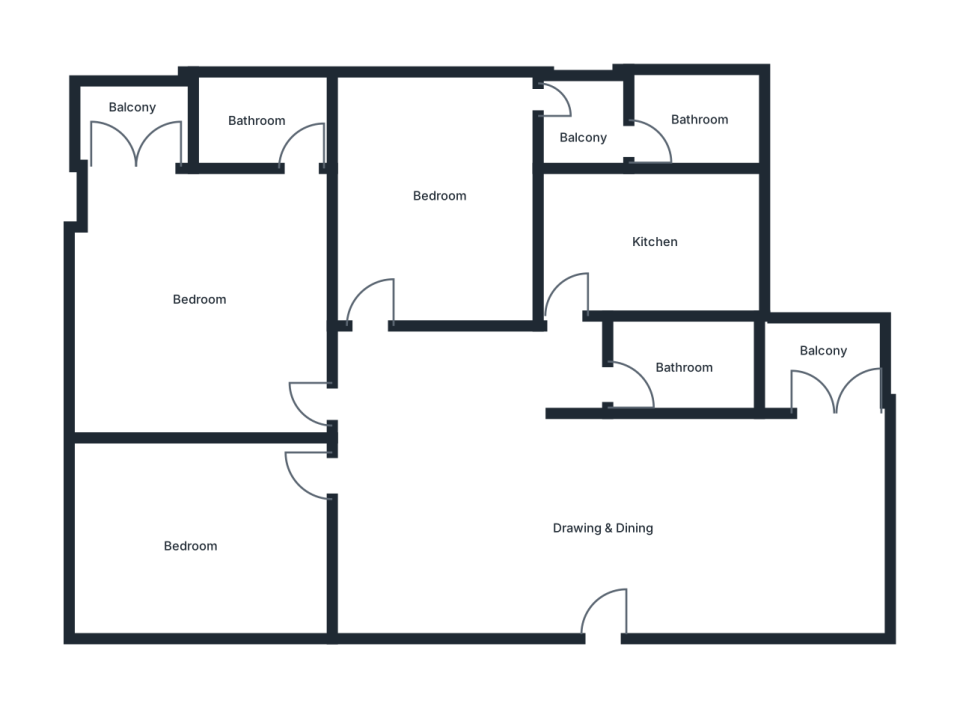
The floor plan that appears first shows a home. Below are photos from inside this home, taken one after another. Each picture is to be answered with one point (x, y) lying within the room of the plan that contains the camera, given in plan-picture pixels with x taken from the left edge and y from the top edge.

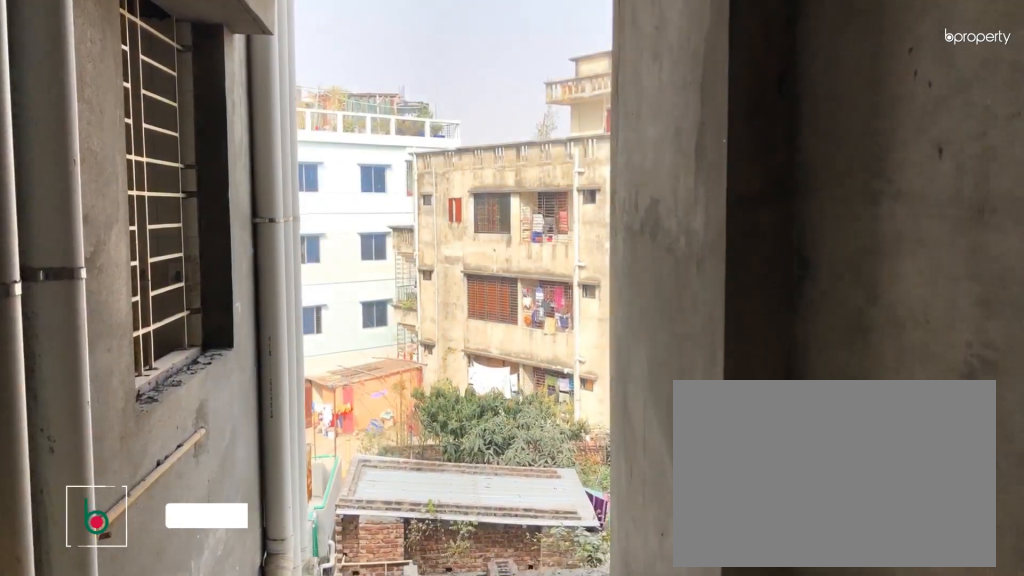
(818, 362)
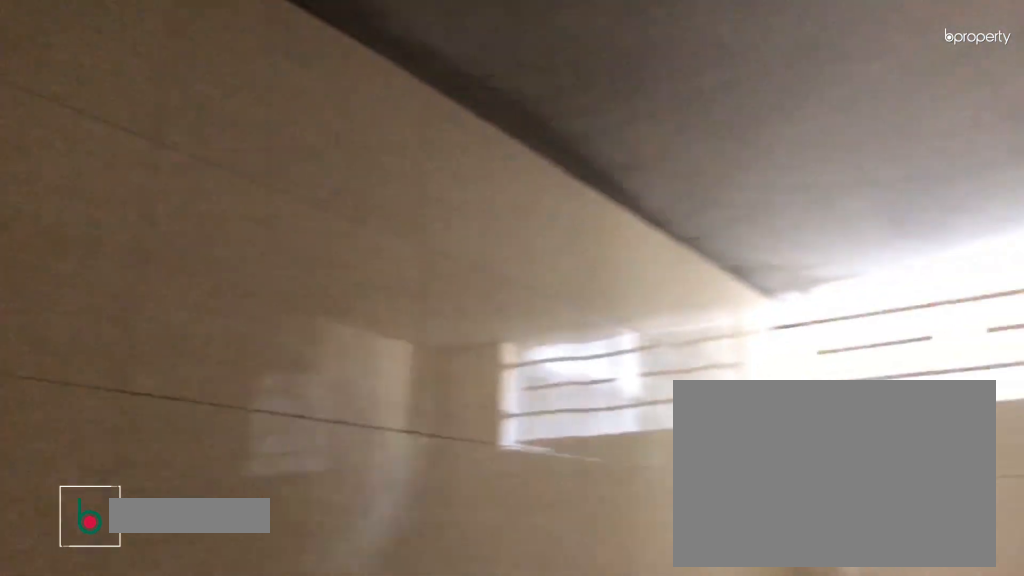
(678, 368)
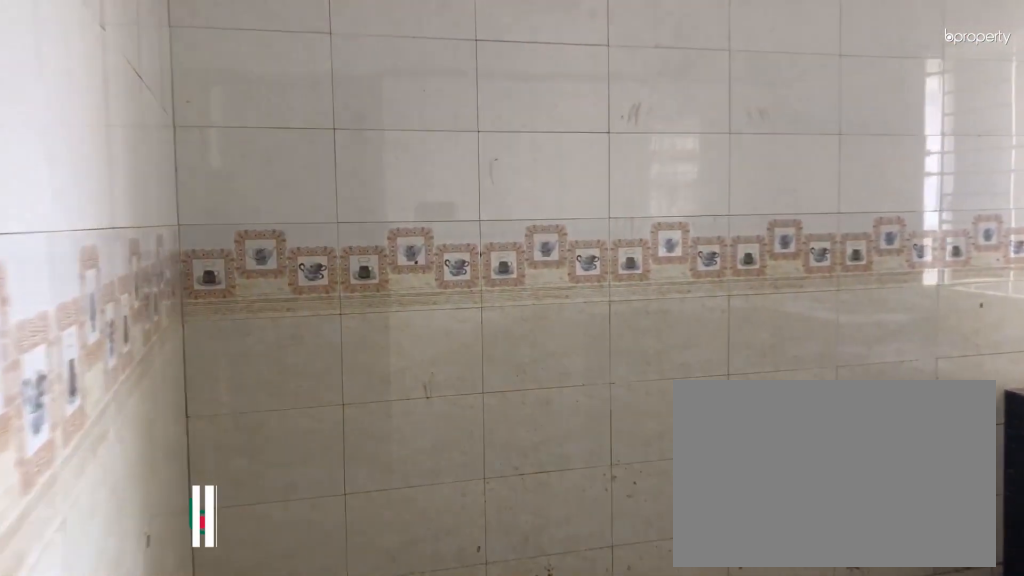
(644, 248)
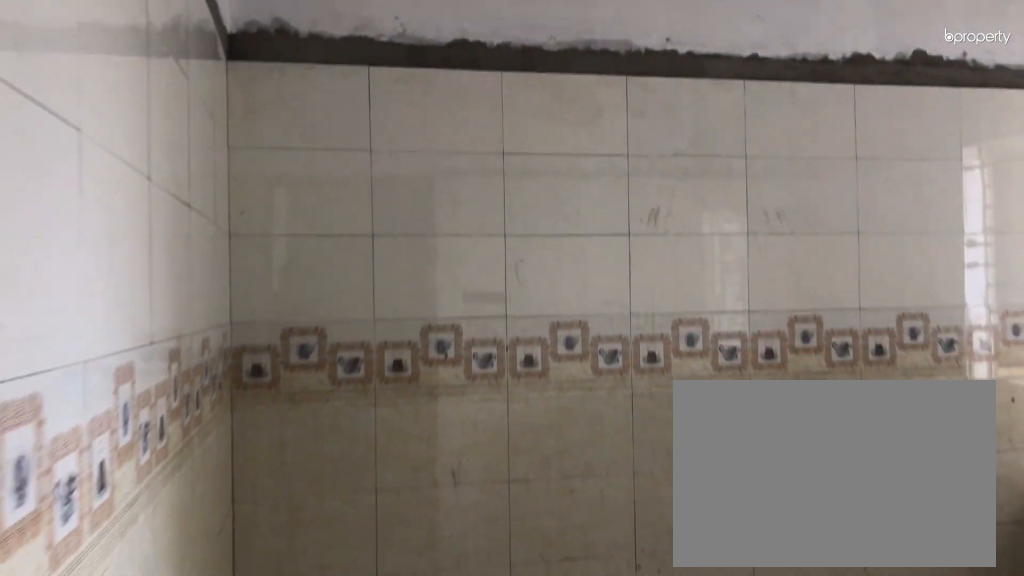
(644, 248)
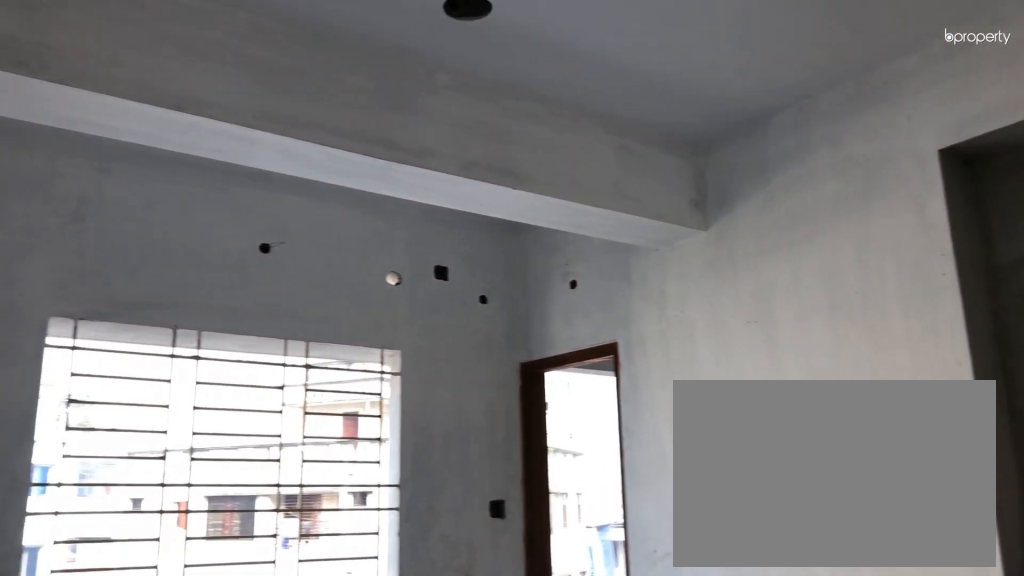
(441, 196)
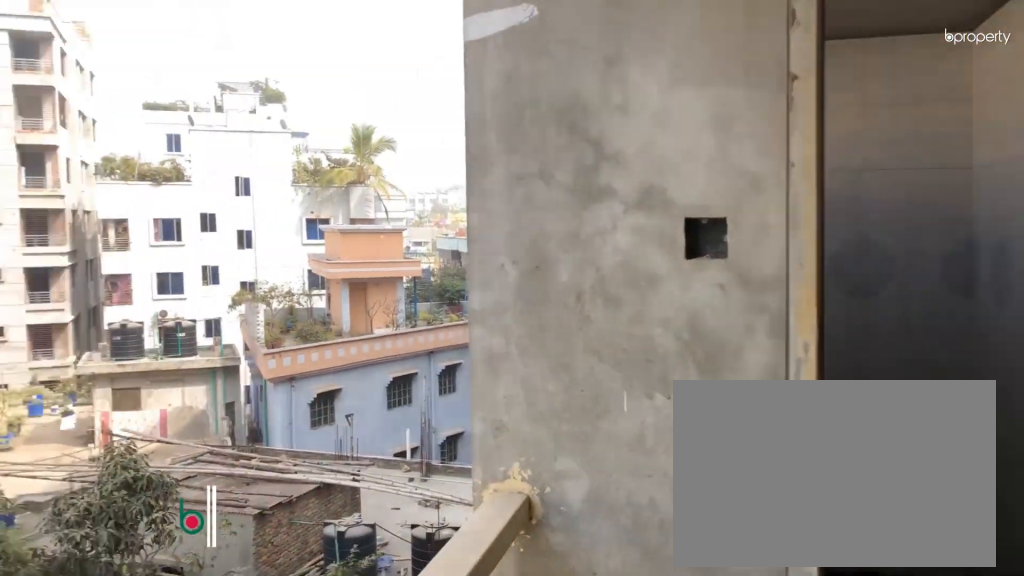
(581, 124)
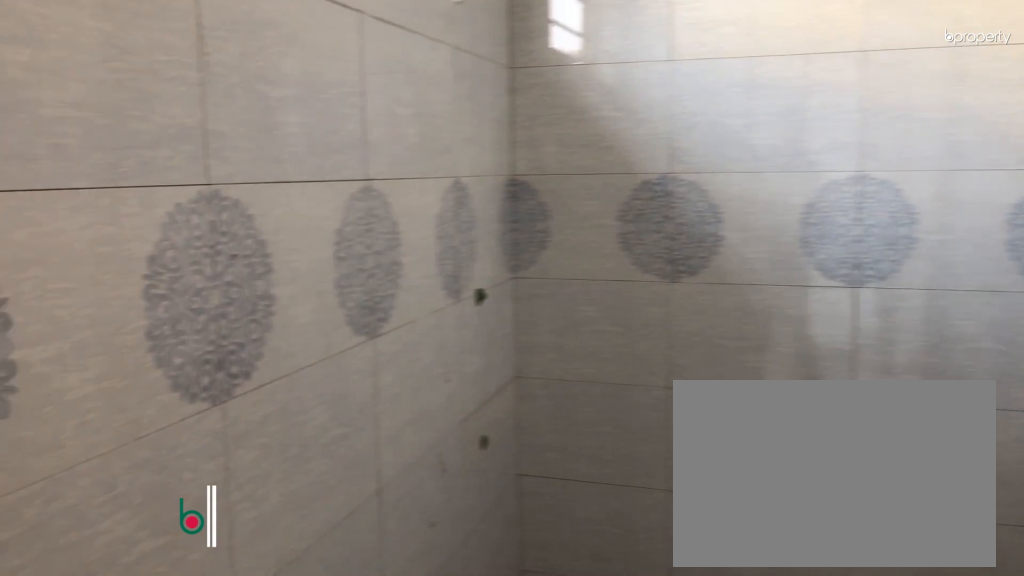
(698, 120)
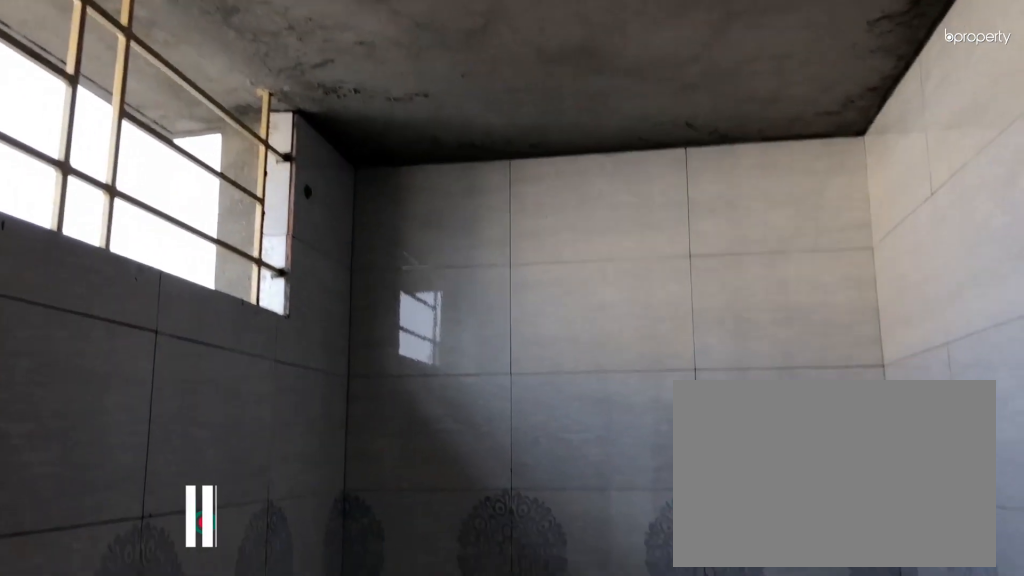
(698, 120)
